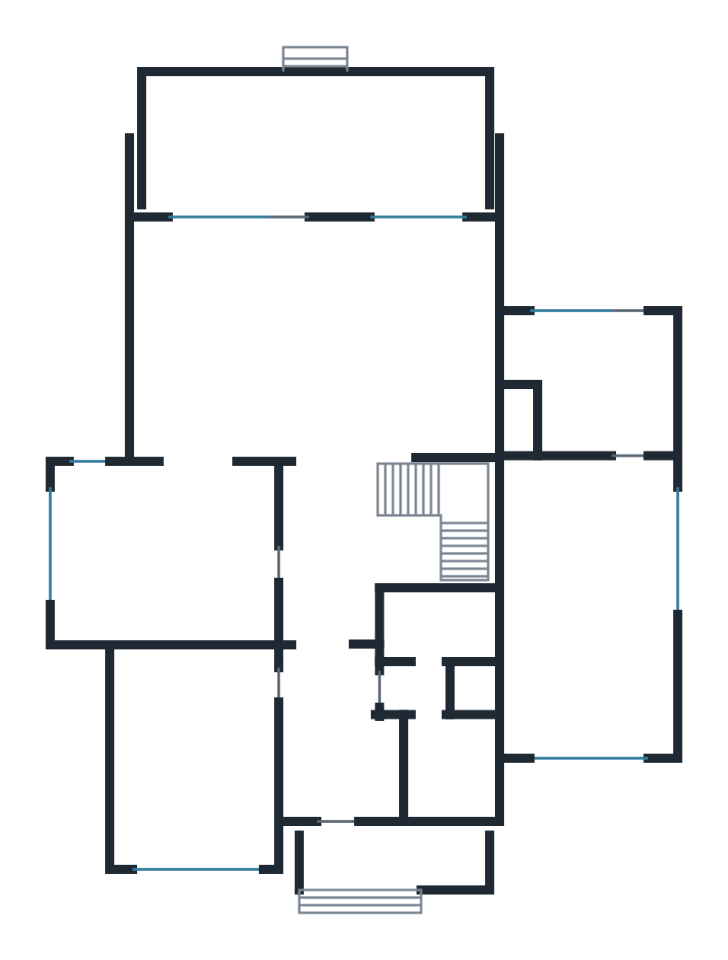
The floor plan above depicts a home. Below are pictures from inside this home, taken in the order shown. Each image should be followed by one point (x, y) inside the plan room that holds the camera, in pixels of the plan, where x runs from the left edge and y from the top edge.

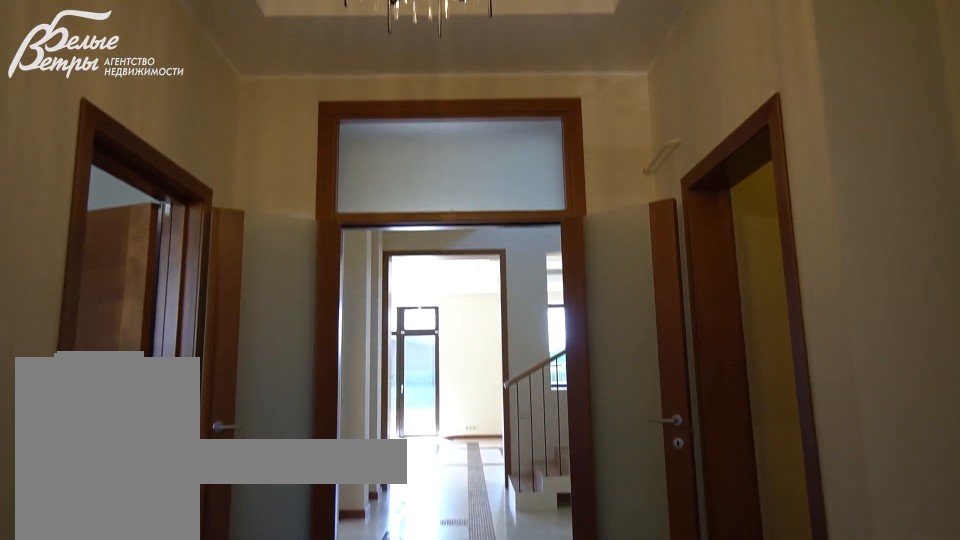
(335, 729)
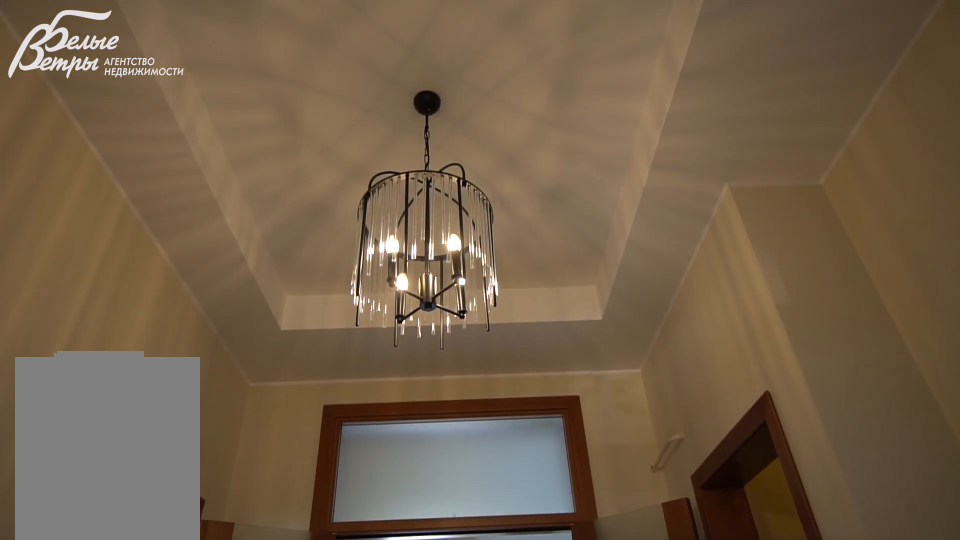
(335, 729)
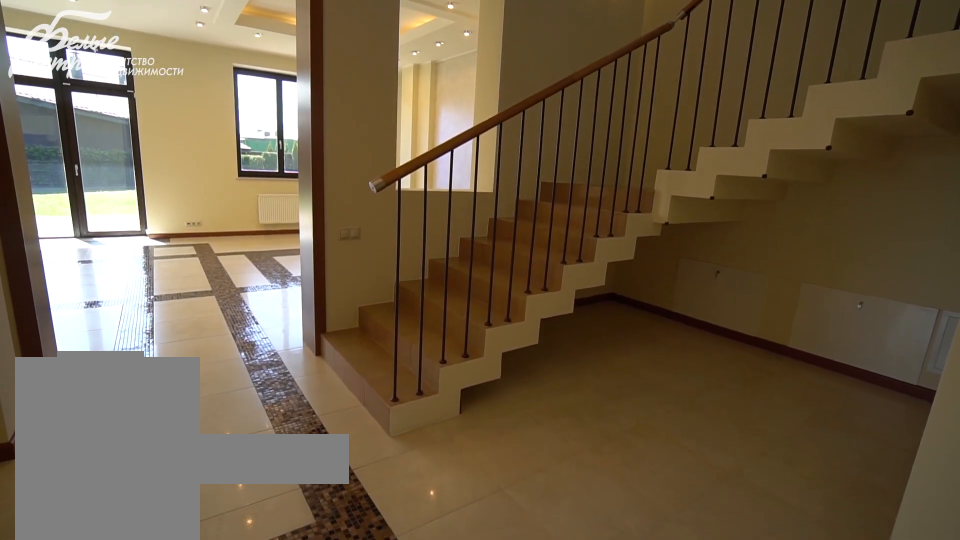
(327, 550)
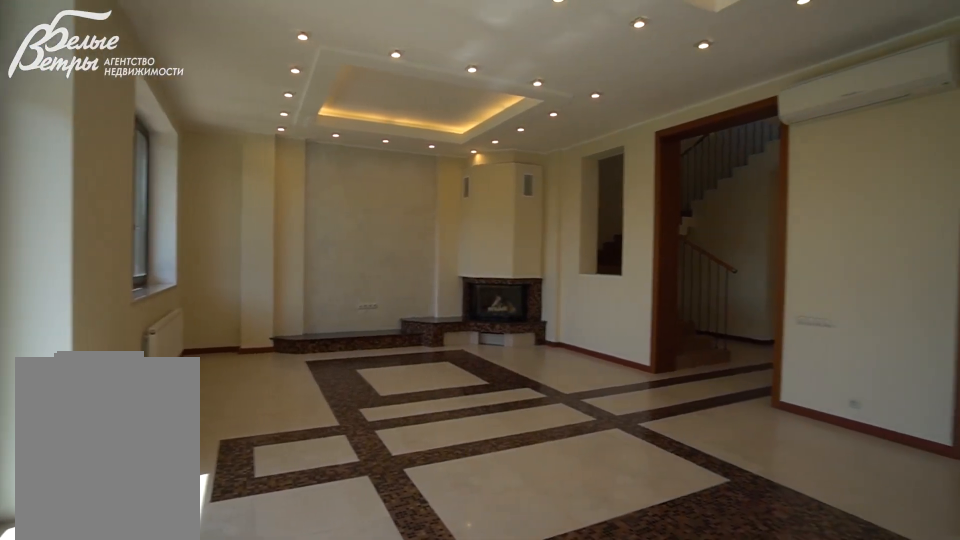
(316, 335)
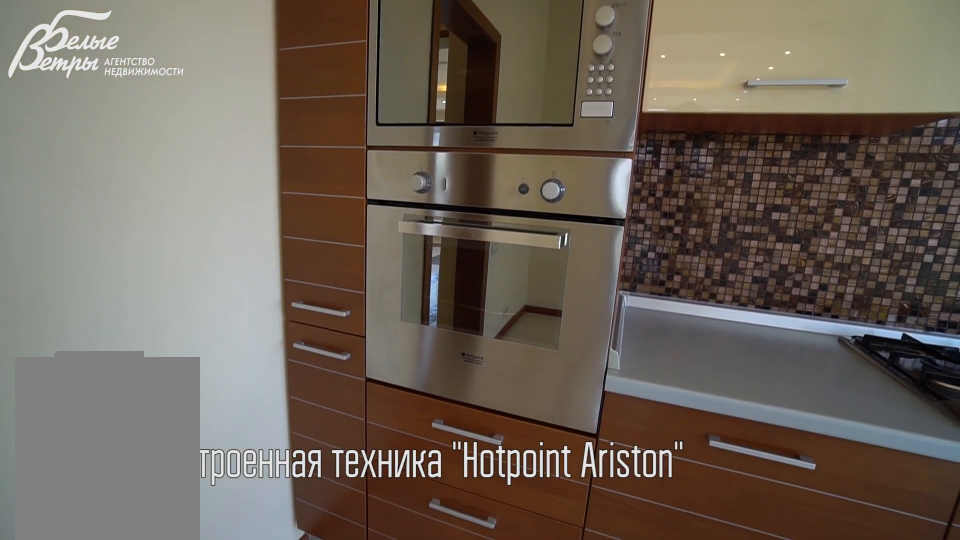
(169, 551)
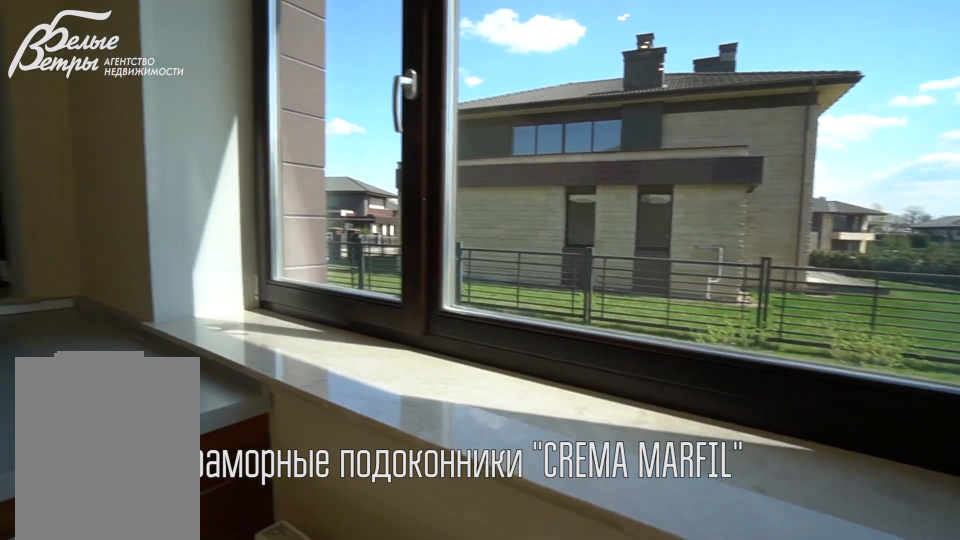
(169, 552)
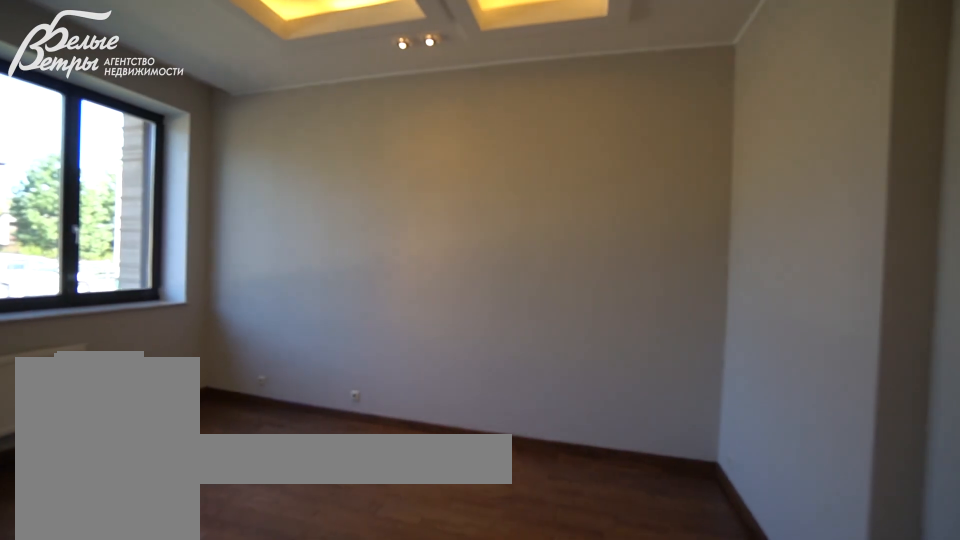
(192, 755)
